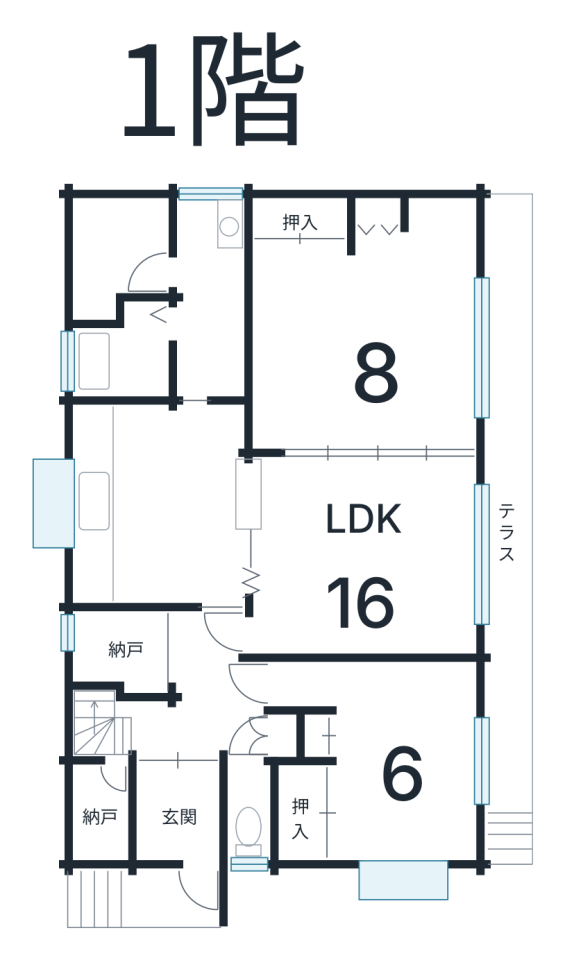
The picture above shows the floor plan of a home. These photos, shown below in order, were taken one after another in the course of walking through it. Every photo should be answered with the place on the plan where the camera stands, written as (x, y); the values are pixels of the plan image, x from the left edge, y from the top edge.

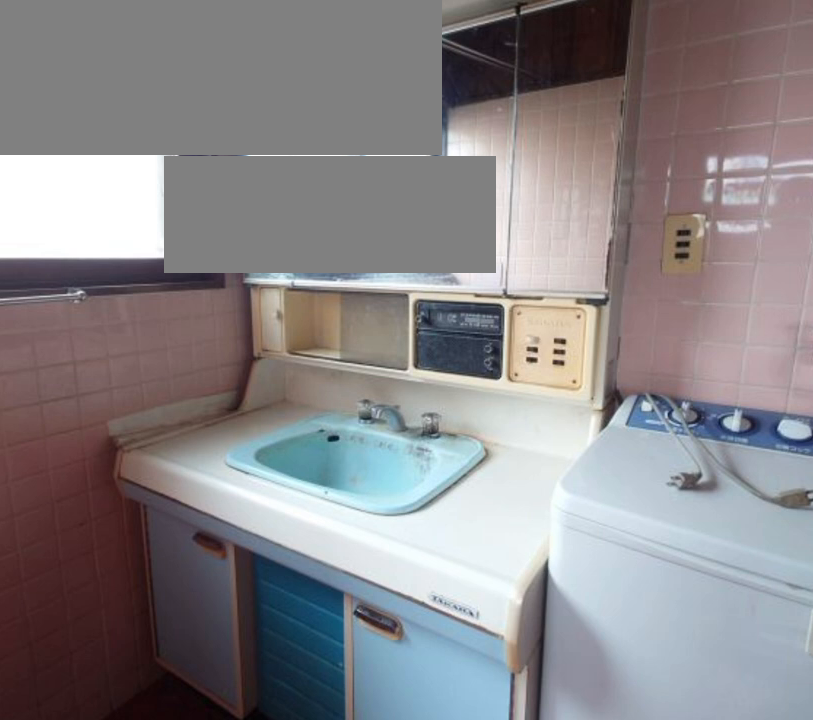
(245, 272)
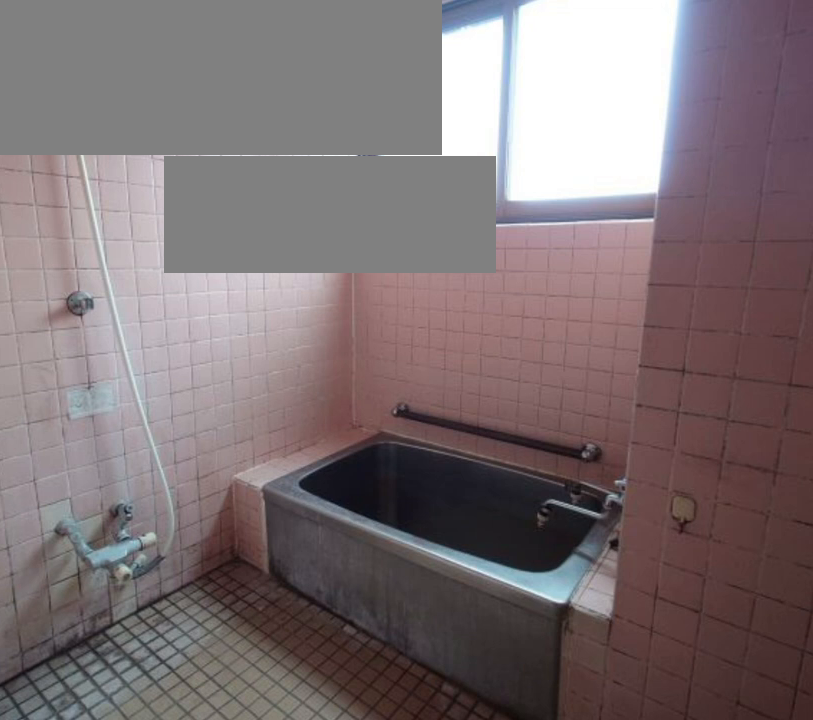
(121, 348)
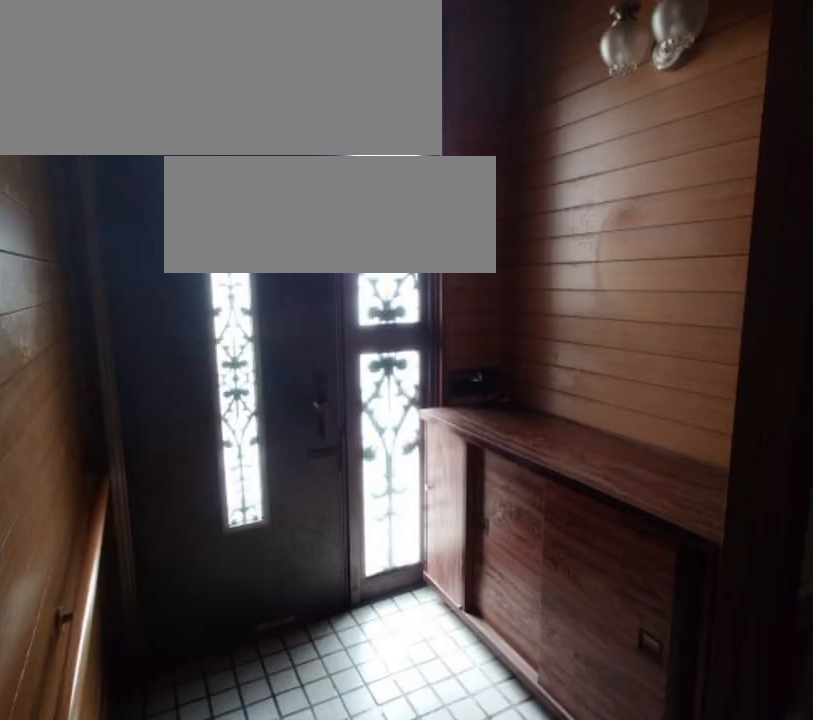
(208, 755)
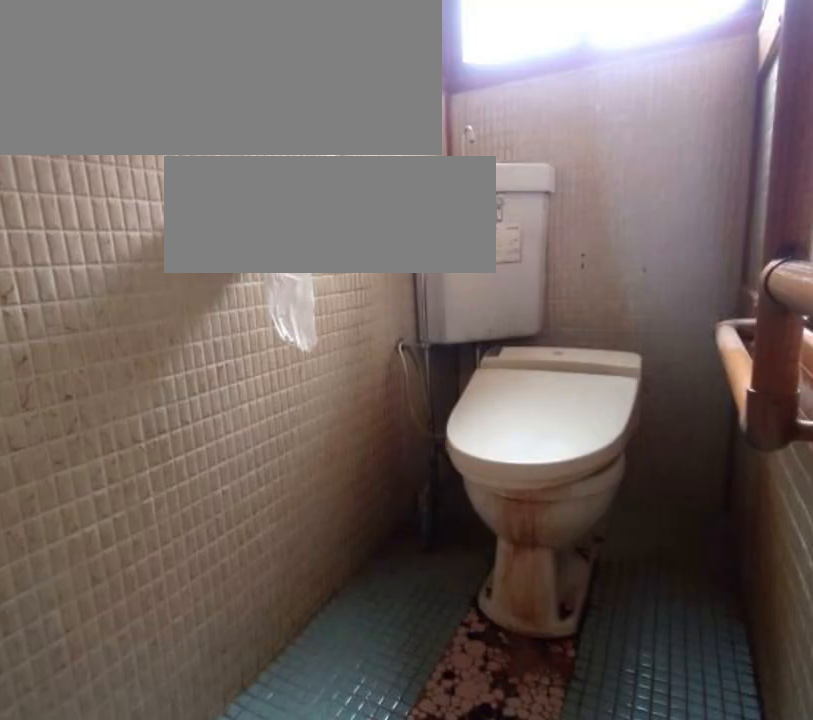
(260, 784)
